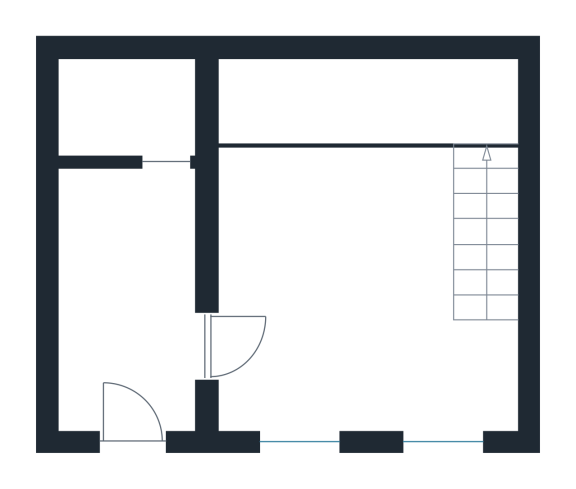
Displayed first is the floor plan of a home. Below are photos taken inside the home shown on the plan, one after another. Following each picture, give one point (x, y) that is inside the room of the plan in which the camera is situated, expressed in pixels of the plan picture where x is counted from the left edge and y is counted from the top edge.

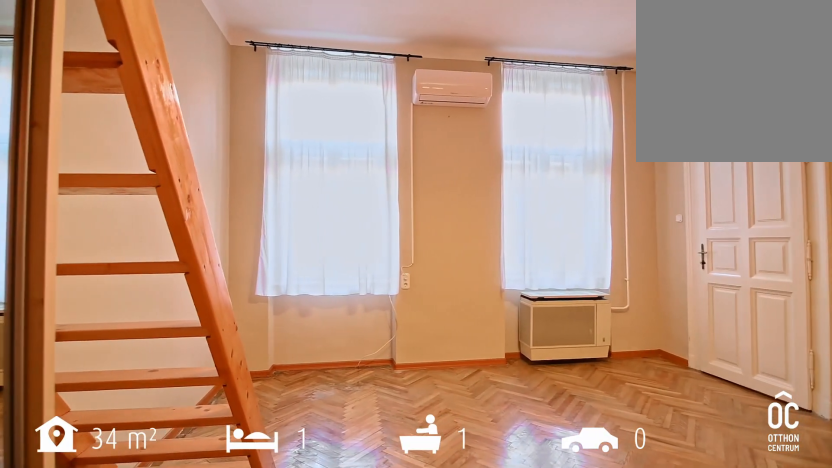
(366, 258)
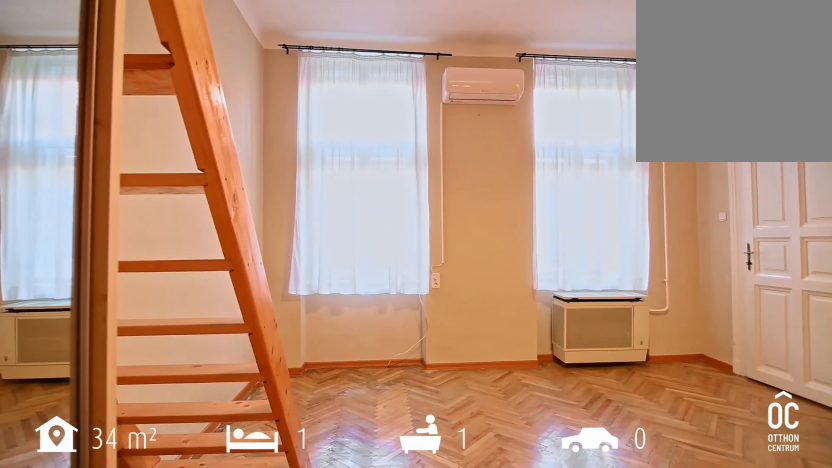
(366, 258)
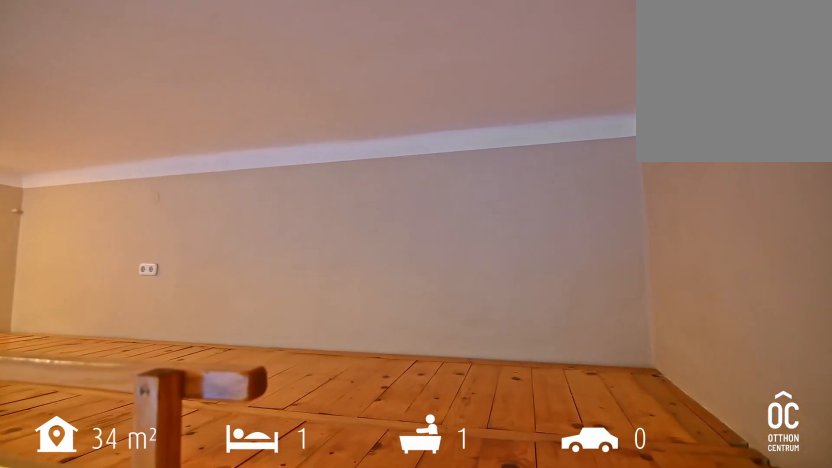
(361, 100)
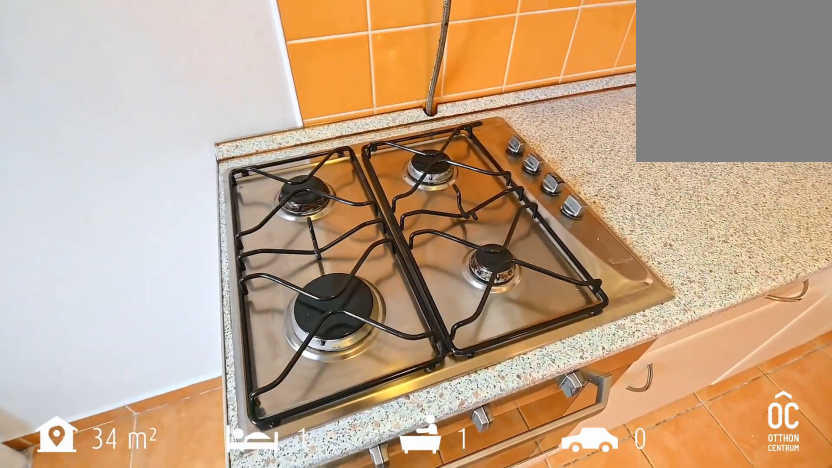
(123, 292)
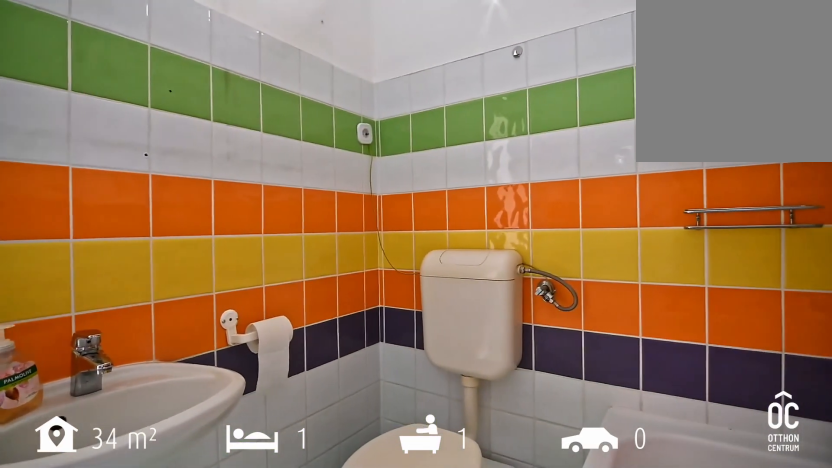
(123, 106)
